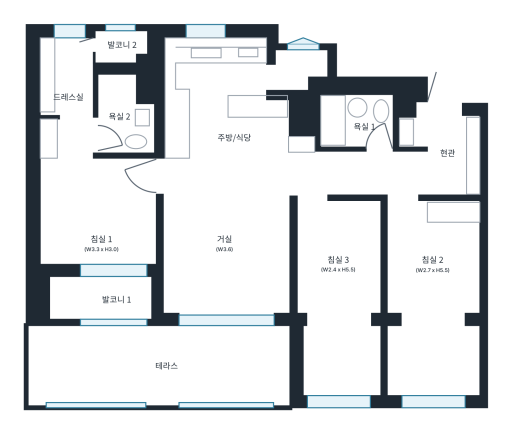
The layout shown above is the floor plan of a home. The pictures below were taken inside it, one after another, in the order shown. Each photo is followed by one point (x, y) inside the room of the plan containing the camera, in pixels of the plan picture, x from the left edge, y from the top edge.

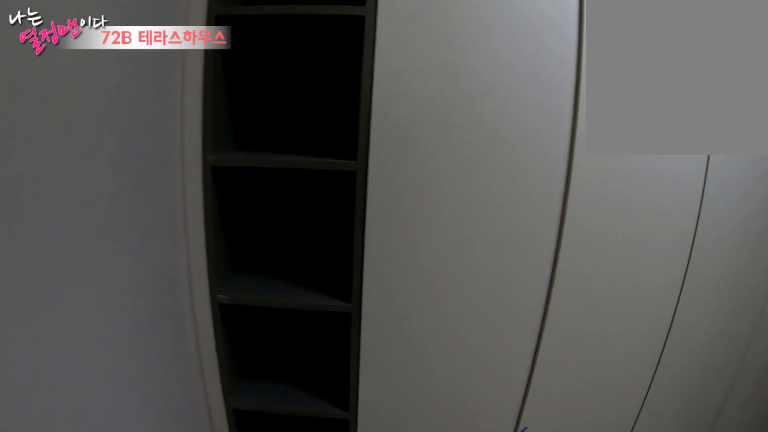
(450, 152)
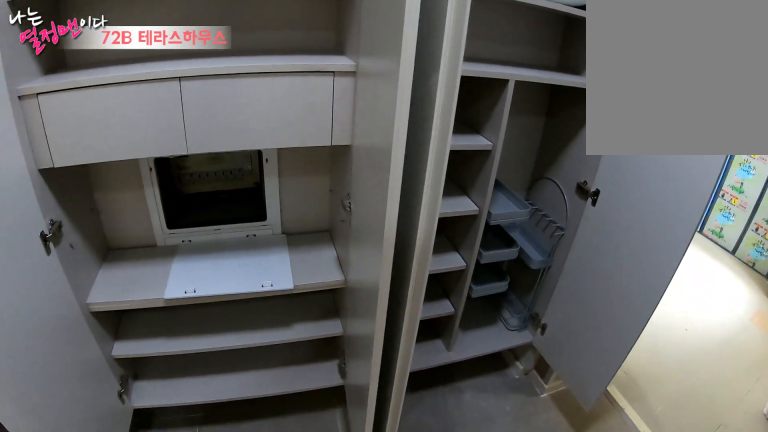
(450, 152)
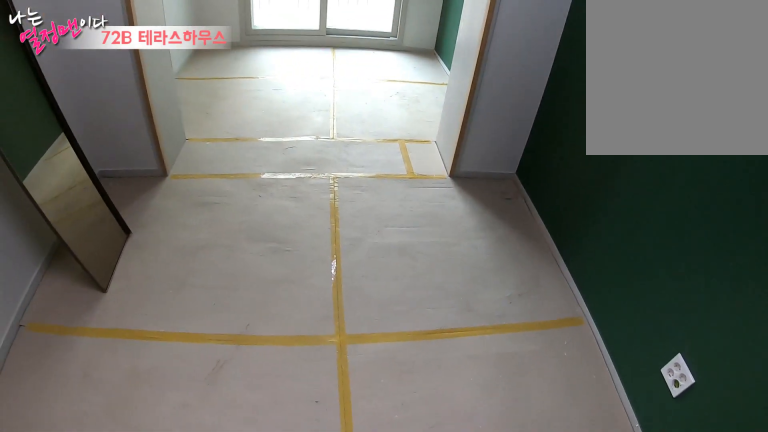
(434, 273)
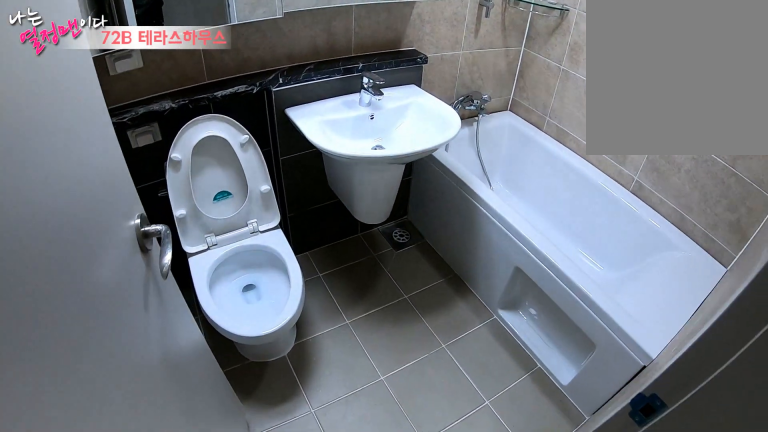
(360, 122)
